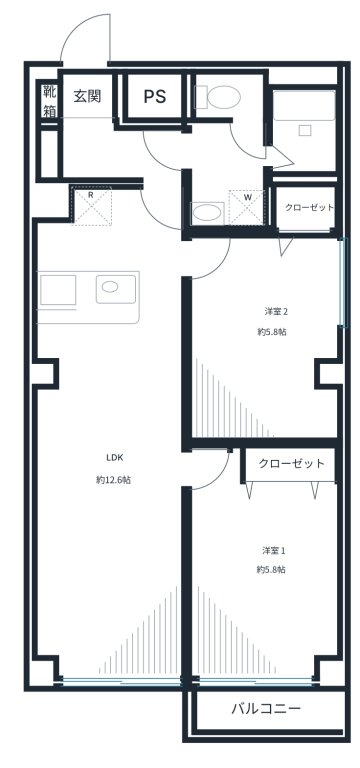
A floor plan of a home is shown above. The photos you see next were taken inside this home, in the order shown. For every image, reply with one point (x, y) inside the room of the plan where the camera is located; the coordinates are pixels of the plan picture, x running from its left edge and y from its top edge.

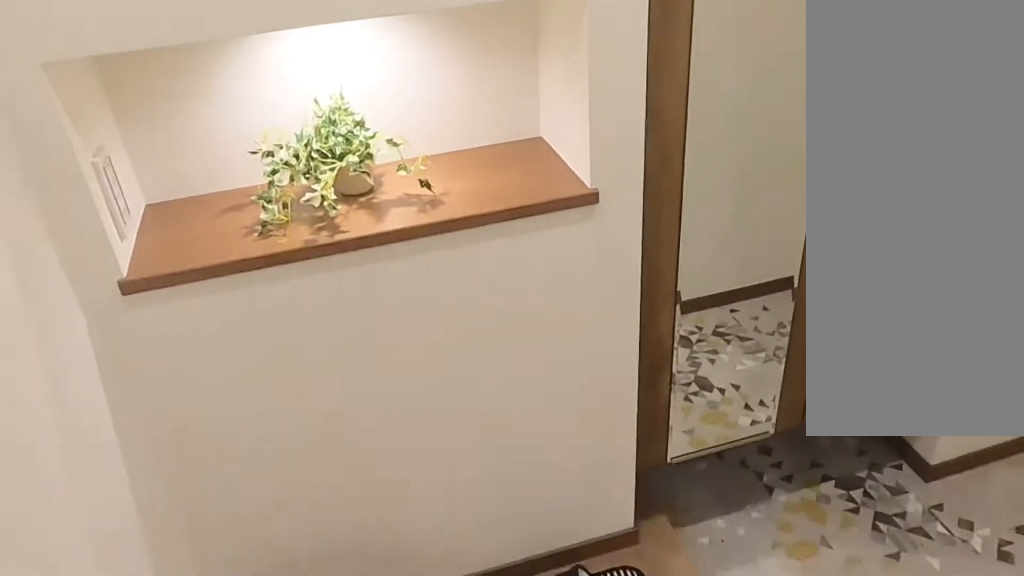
(97, 134)
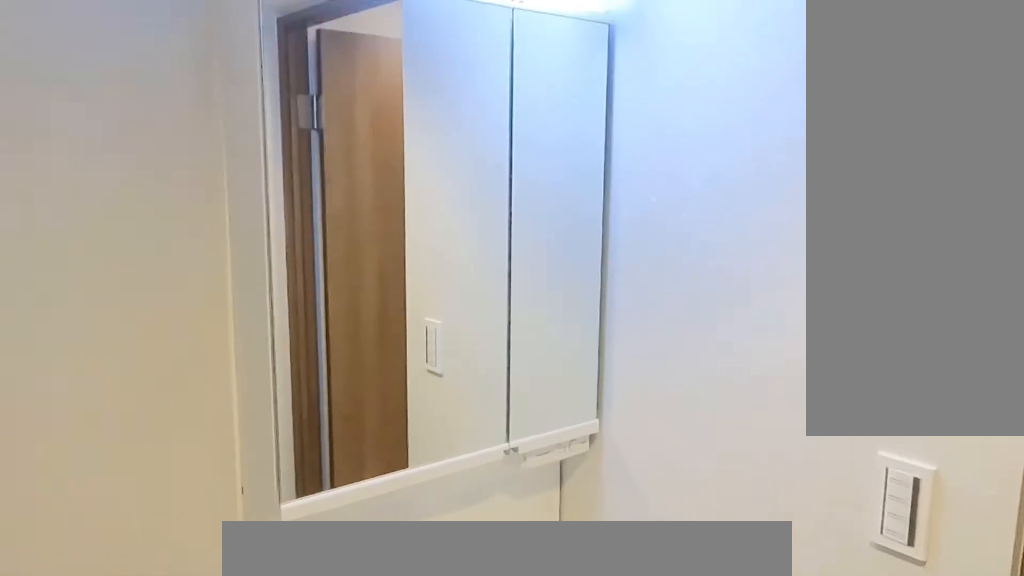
(255, 165)
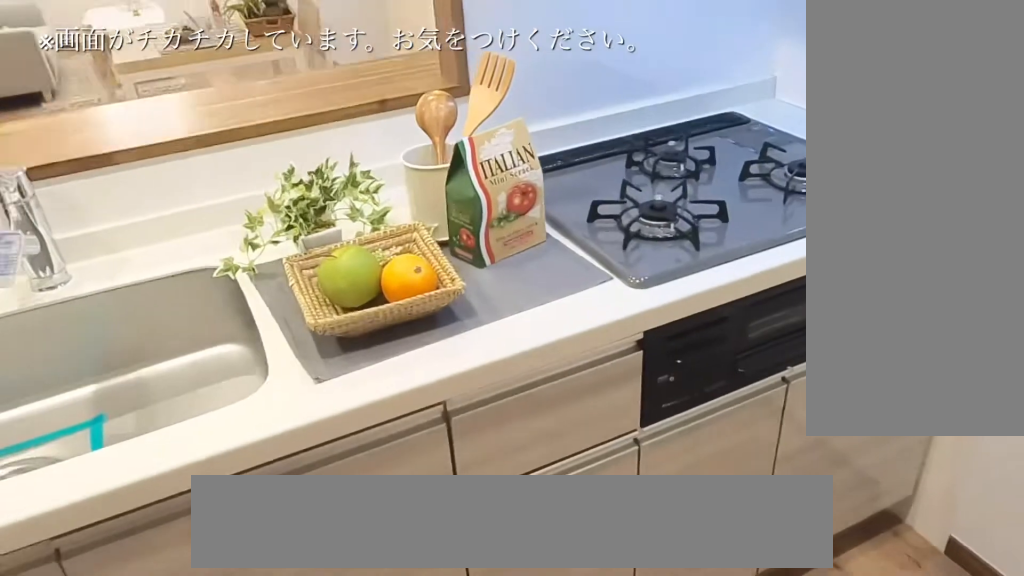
(96, 236)
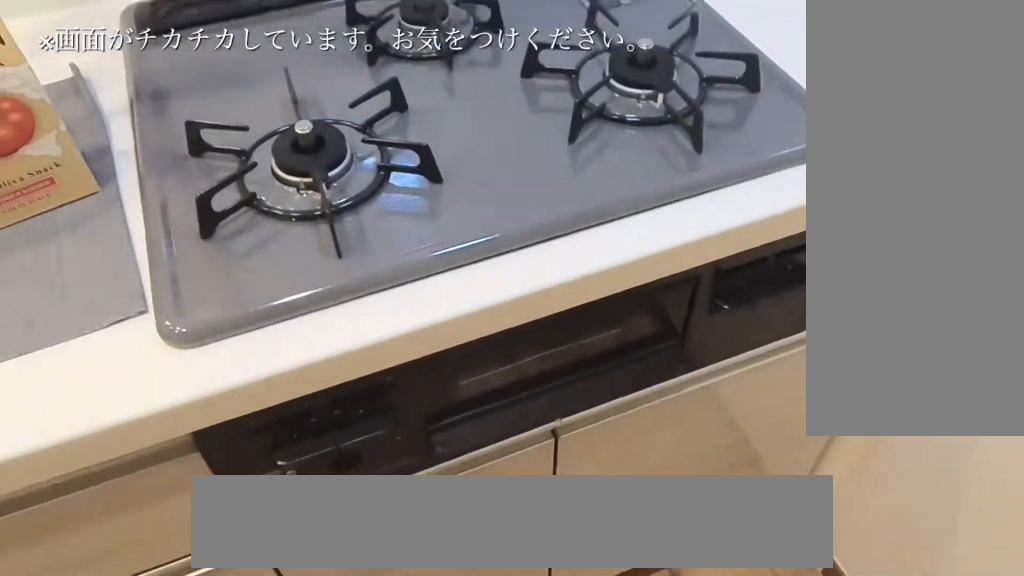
(95, 235)
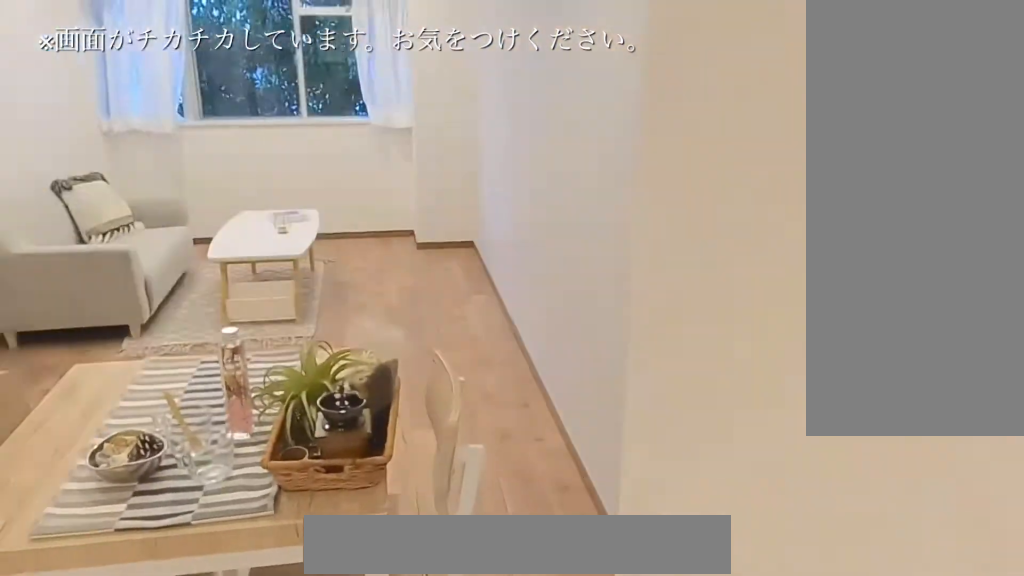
(116, 480)
